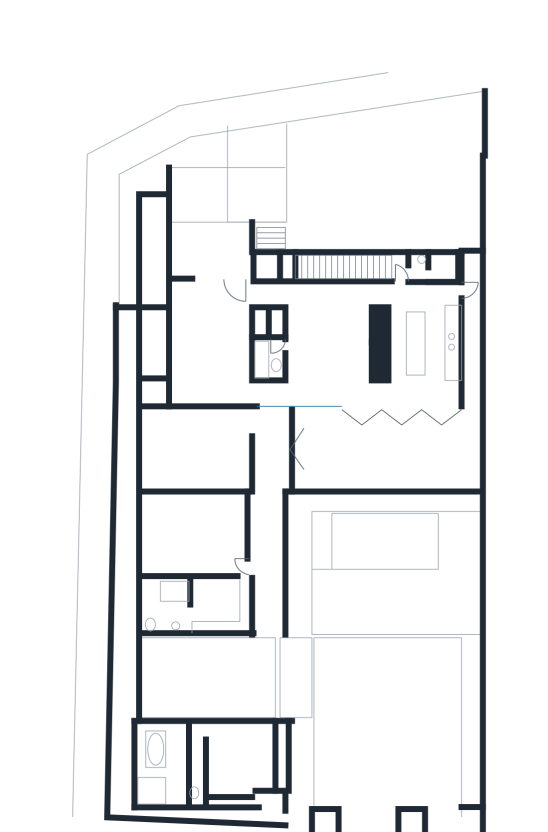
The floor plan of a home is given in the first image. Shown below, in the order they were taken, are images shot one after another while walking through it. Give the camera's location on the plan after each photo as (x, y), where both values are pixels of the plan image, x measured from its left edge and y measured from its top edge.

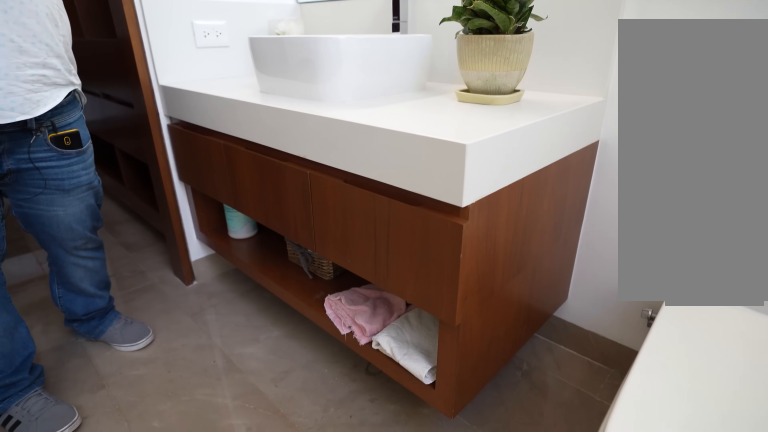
(163, 613)
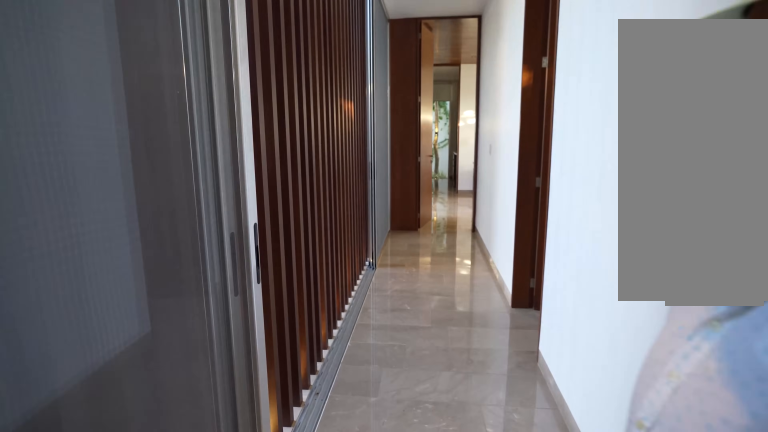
(269, 506)
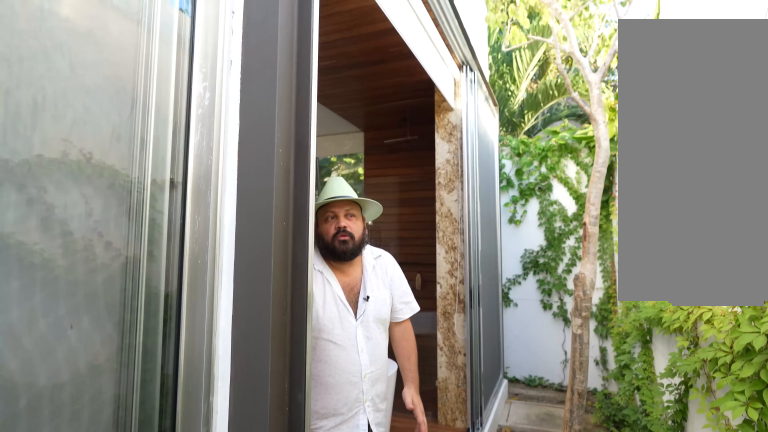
(125, 717)
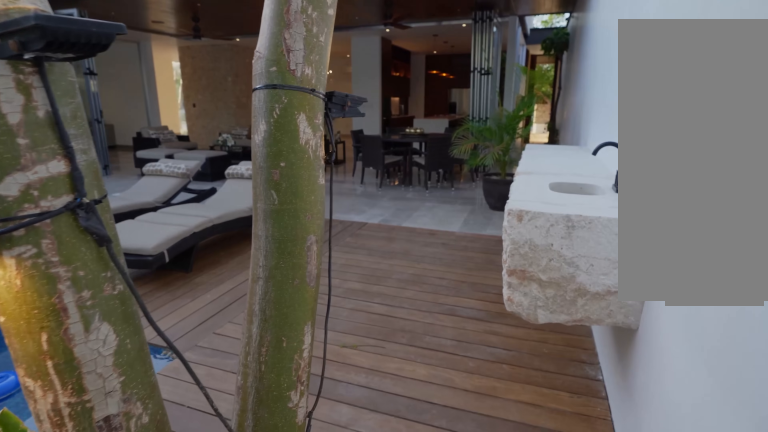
(461, 628)
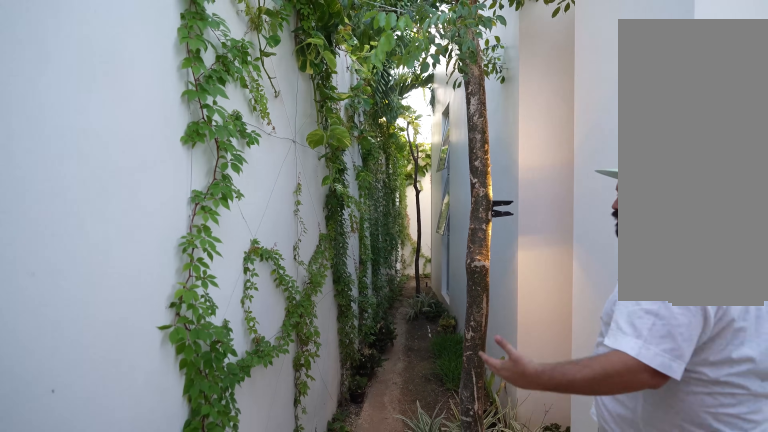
(292, 820)
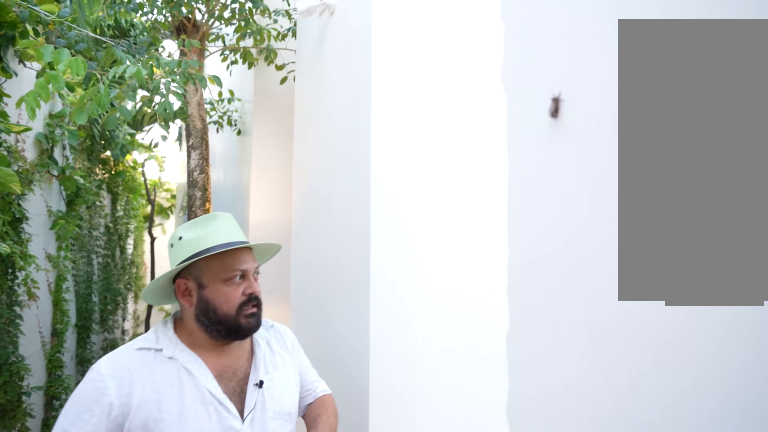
(292, 820)
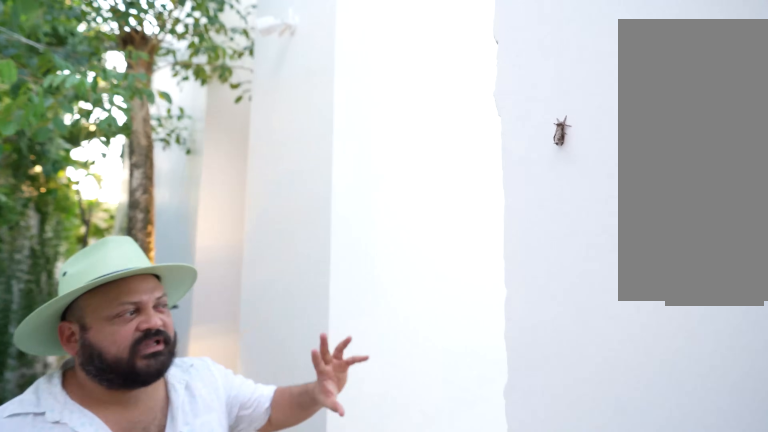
(292, 820)
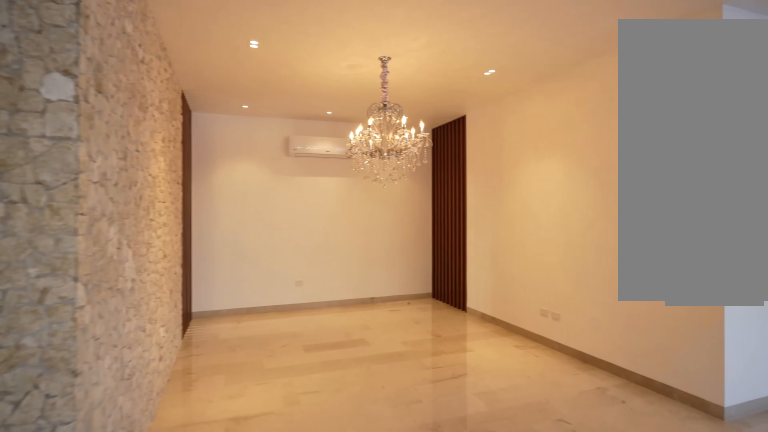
(295, 413)
